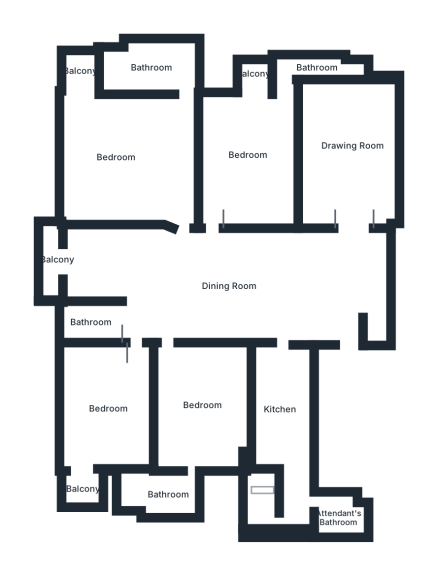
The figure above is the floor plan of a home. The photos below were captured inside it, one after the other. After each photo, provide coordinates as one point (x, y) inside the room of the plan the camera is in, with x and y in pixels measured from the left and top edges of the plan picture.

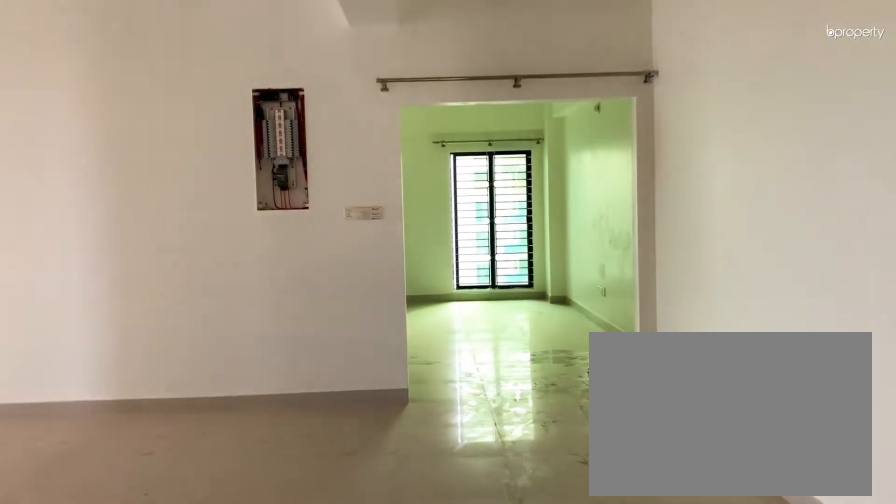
(334, 308)
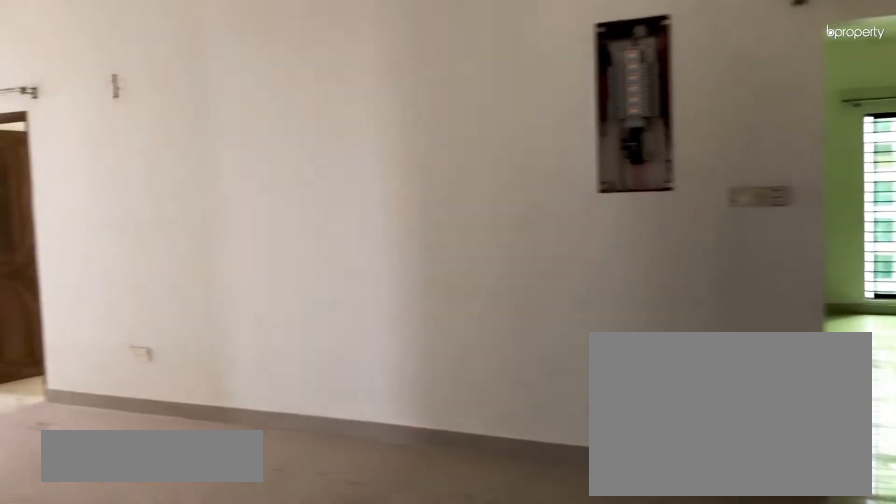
(334, 308)
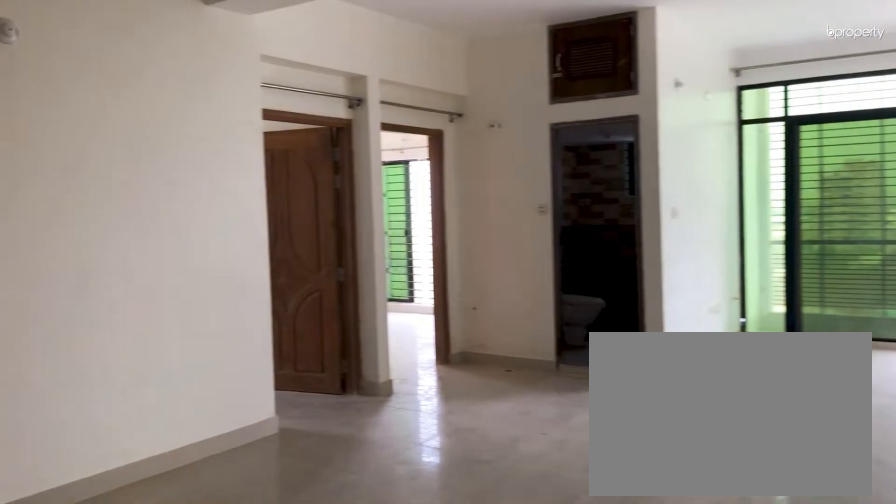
(220, 286)
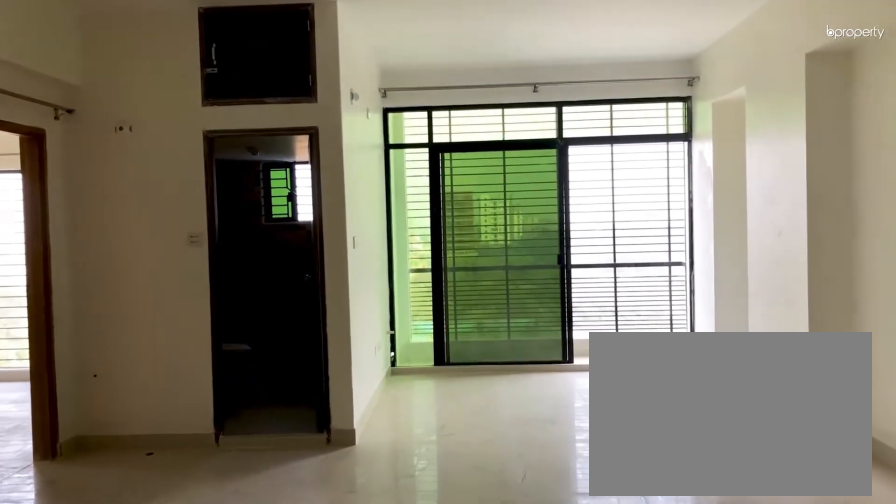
(220, 286)
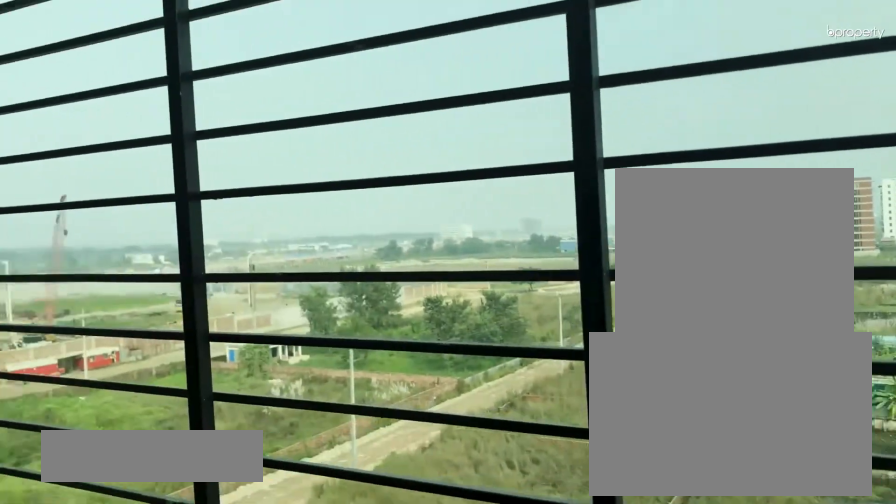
(52, 266)
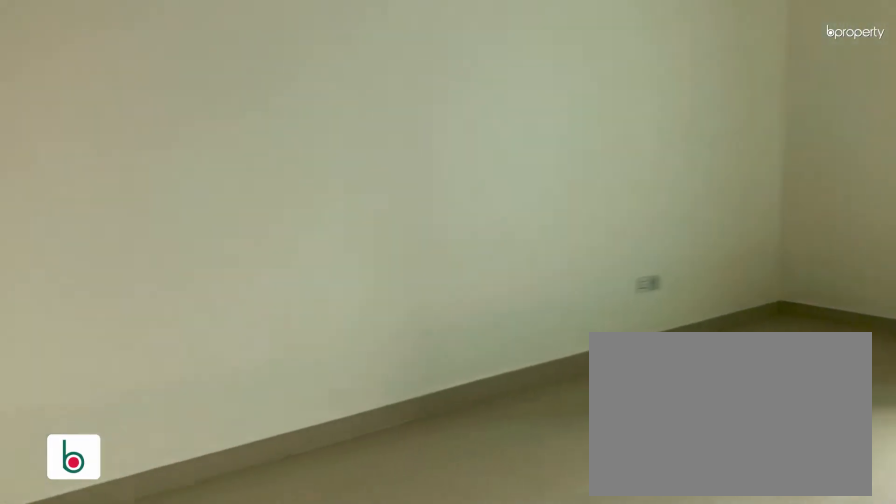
(349, 147)
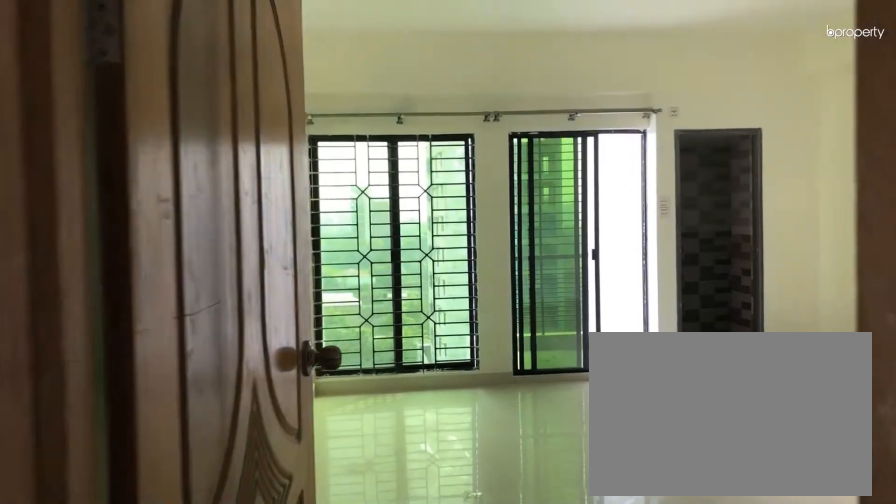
(227, 218)
